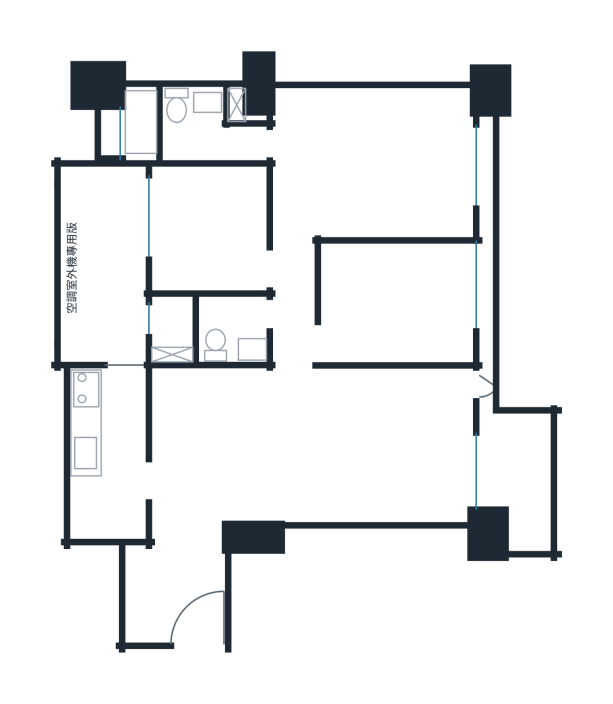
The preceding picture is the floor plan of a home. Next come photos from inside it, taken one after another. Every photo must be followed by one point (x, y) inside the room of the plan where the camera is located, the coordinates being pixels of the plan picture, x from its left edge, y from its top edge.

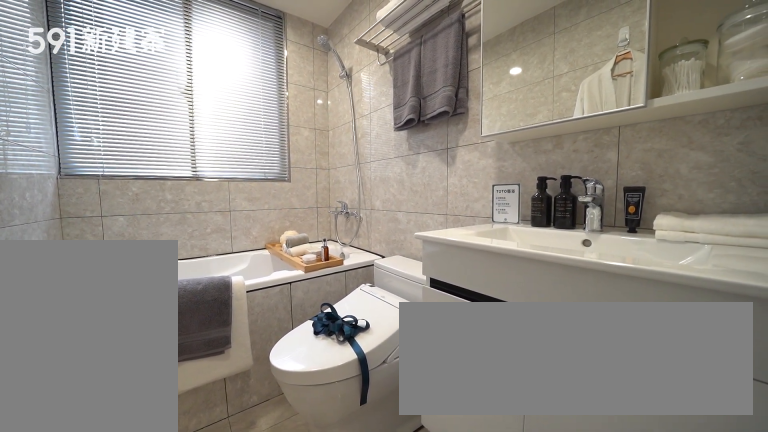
(191, 122)
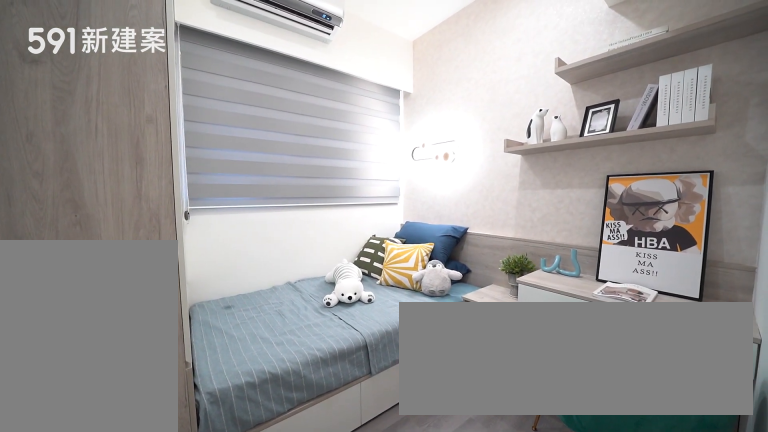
(203, 229)
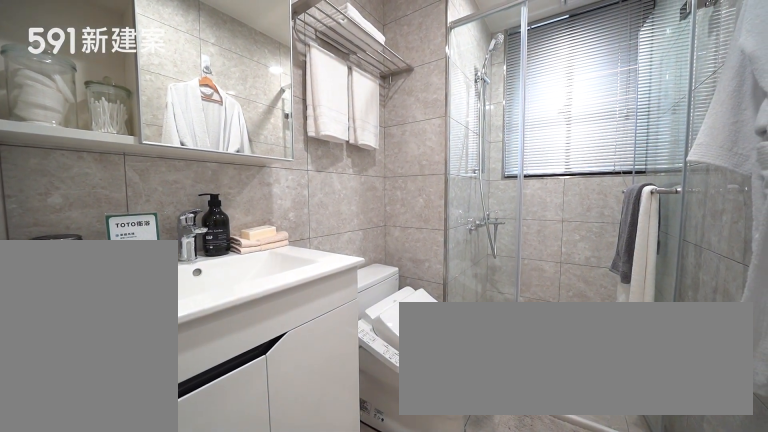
(207, 328)
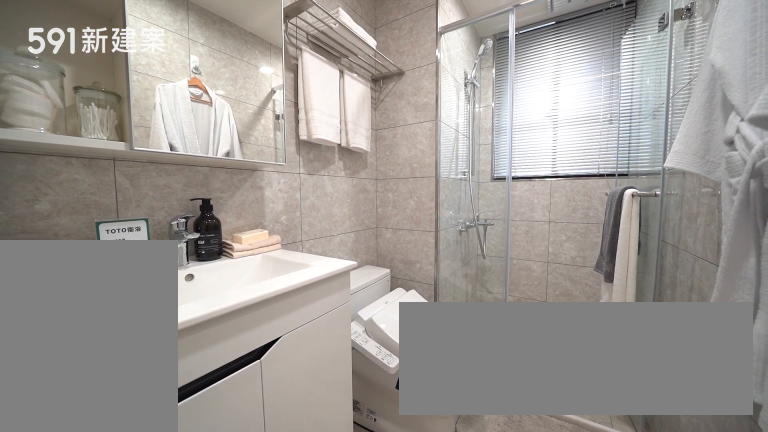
(207, 328)
